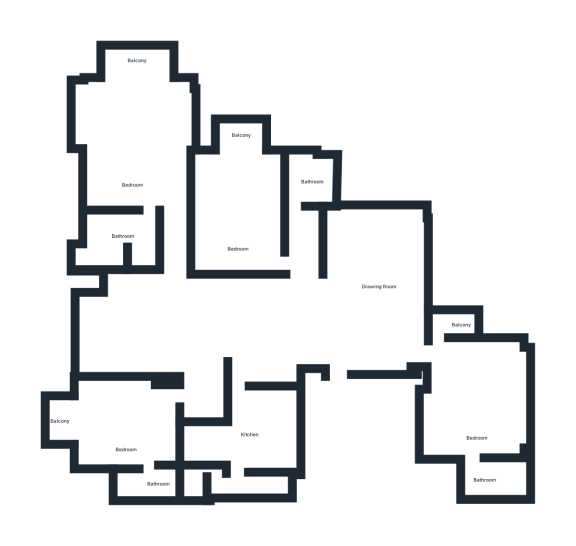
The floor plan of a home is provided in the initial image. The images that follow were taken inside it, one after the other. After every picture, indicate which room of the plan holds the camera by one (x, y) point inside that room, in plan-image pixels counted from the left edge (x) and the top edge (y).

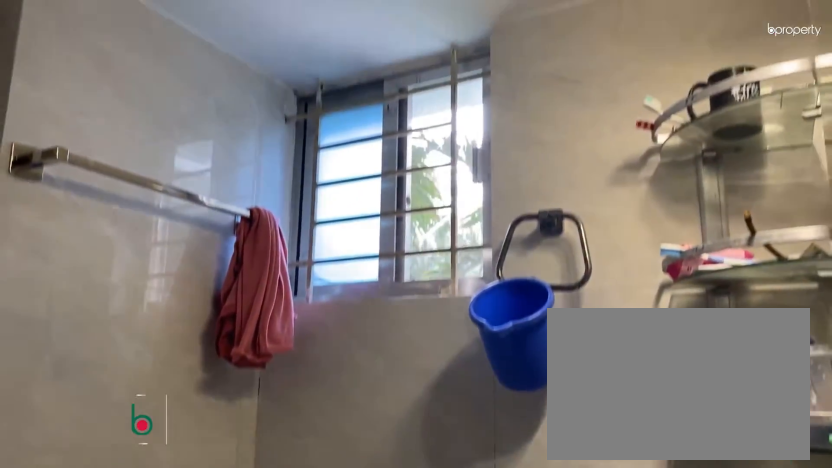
(312, 174)
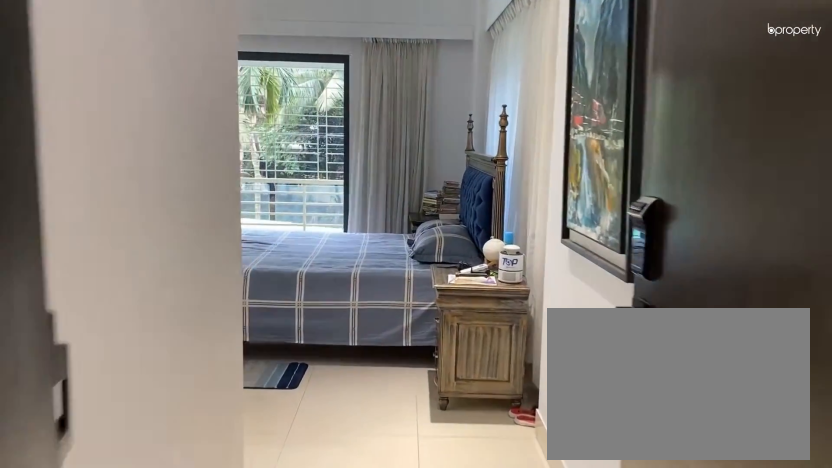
(172, 192)
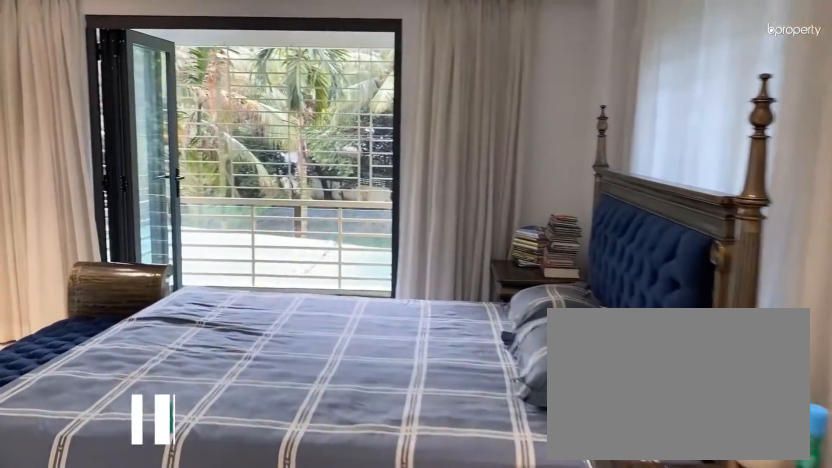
(134, 170)
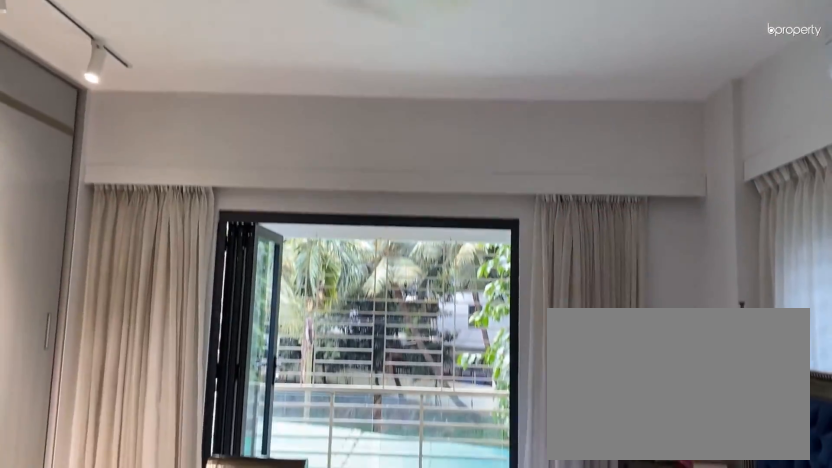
(134, 169)
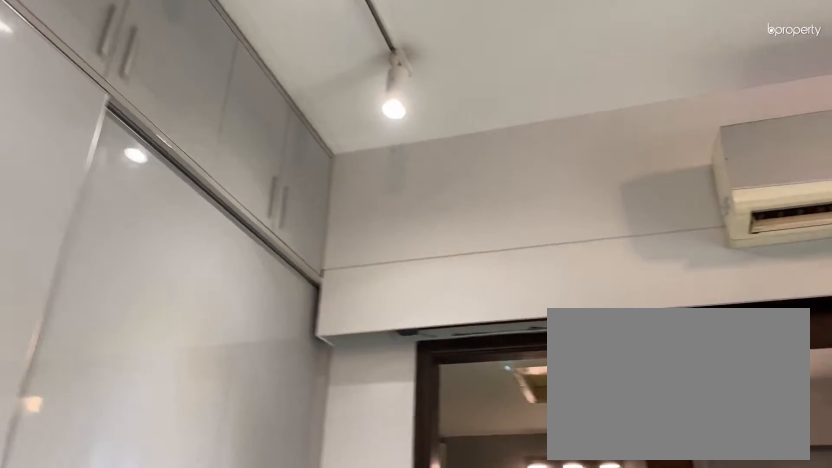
(127, 429)
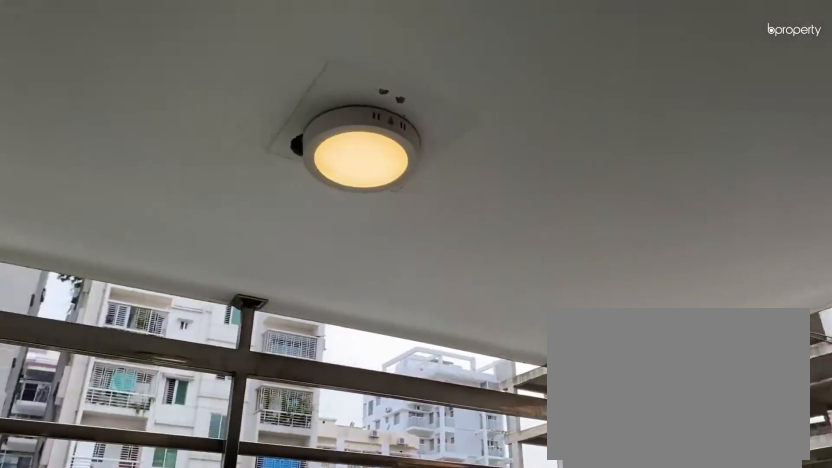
(54, 421)
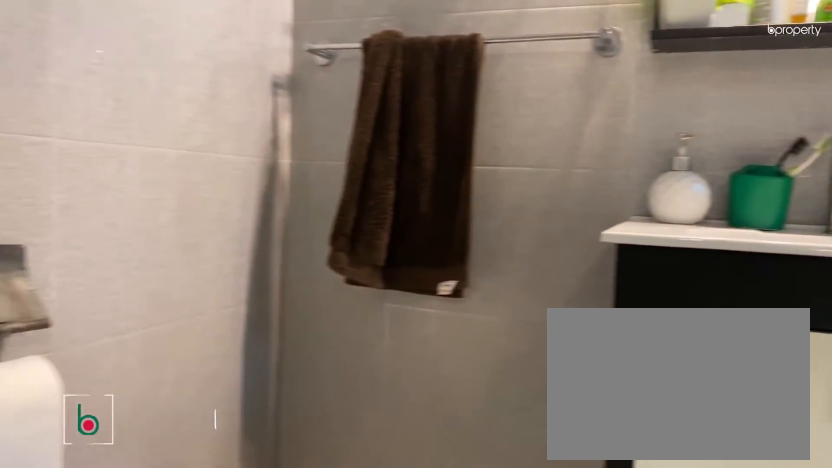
(145, 483)
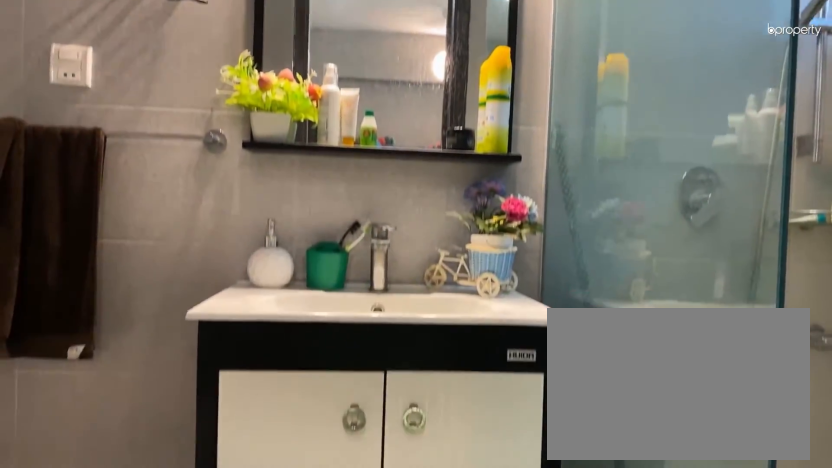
(145, 483)
